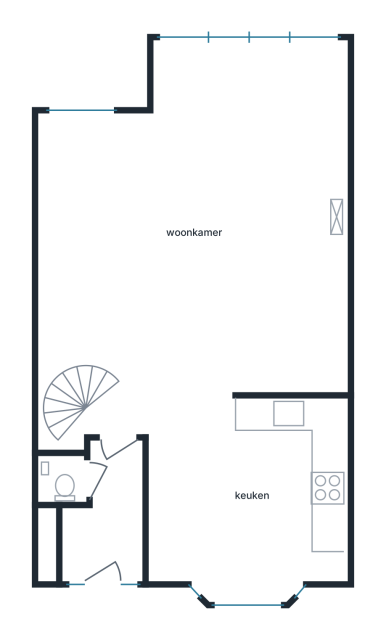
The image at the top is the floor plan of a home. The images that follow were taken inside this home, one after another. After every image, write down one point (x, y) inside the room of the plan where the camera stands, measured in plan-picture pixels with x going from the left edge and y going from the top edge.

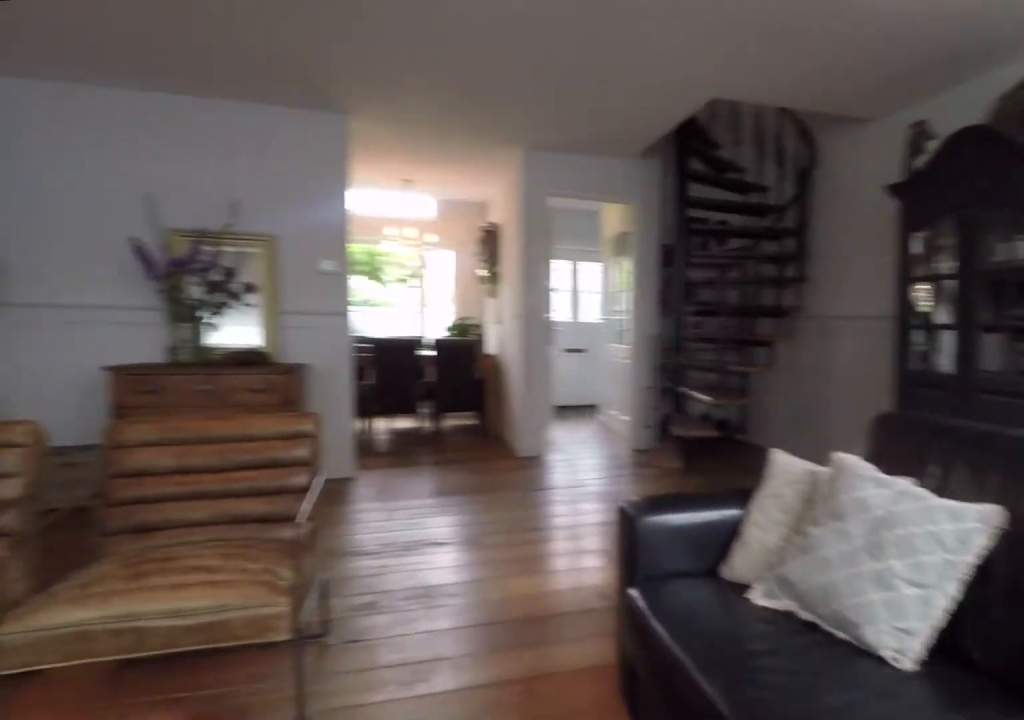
(199, 235)
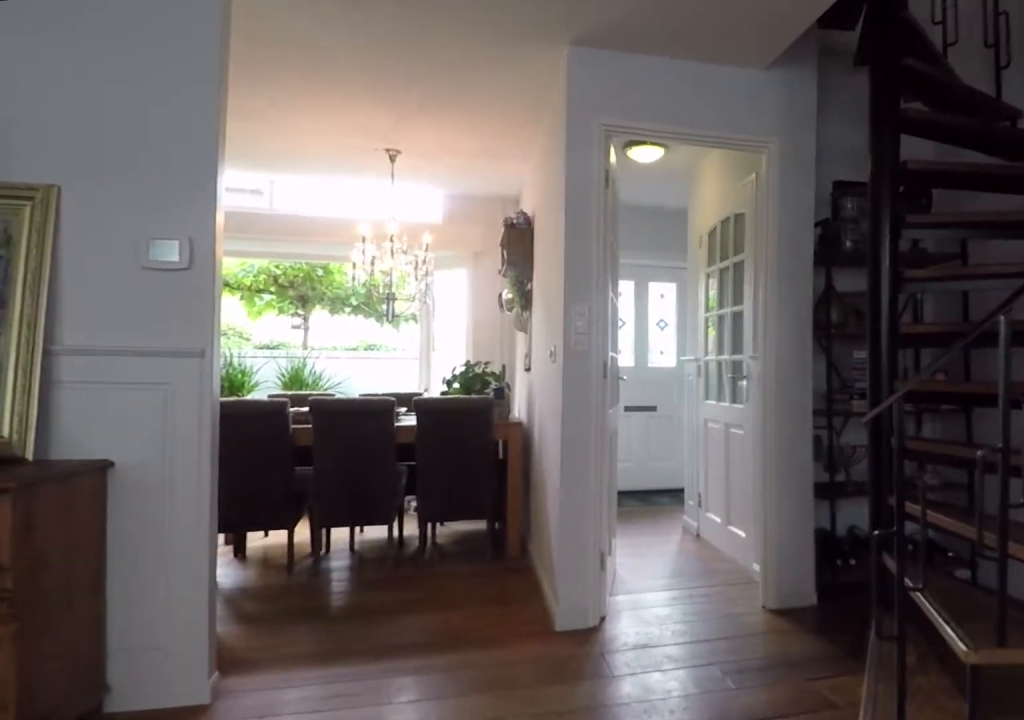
(199, 235)
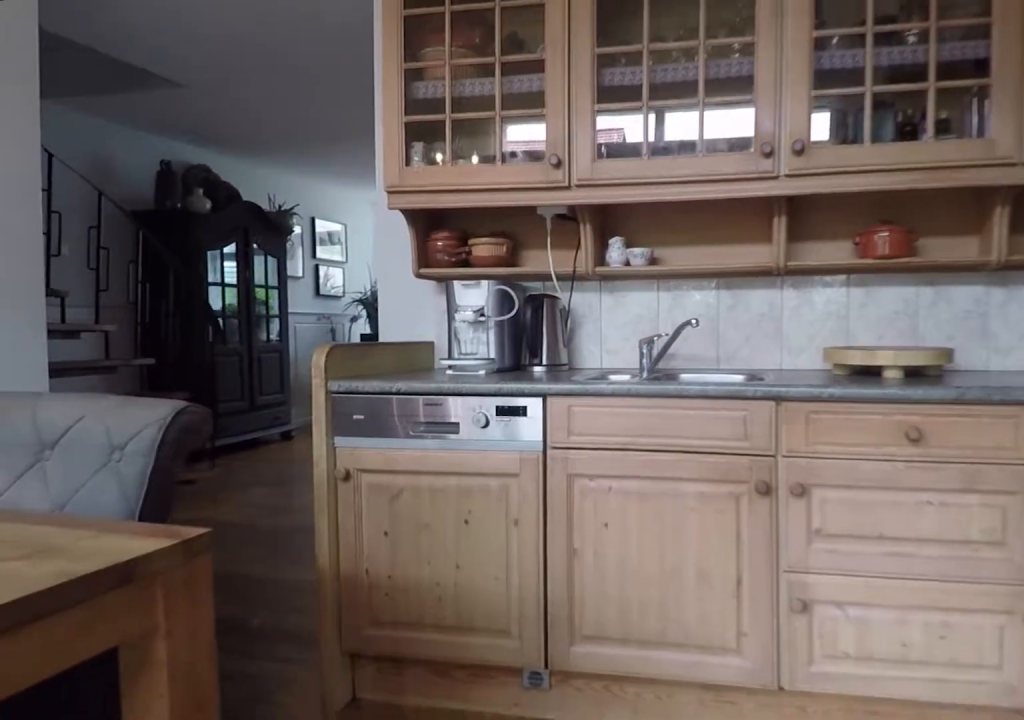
(278, 535)
